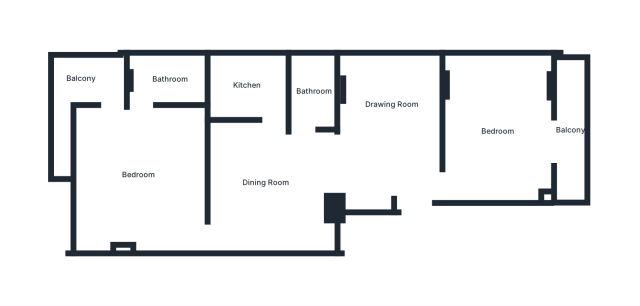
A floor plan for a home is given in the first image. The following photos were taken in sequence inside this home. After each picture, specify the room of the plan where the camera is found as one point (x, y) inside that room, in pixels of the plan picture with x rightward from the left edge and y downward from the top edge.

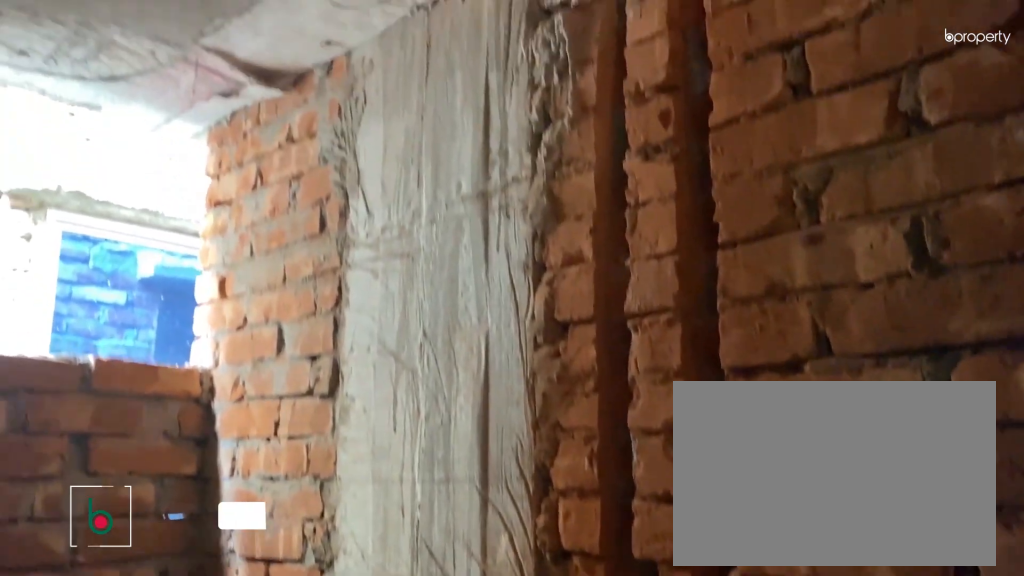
(315, 92)
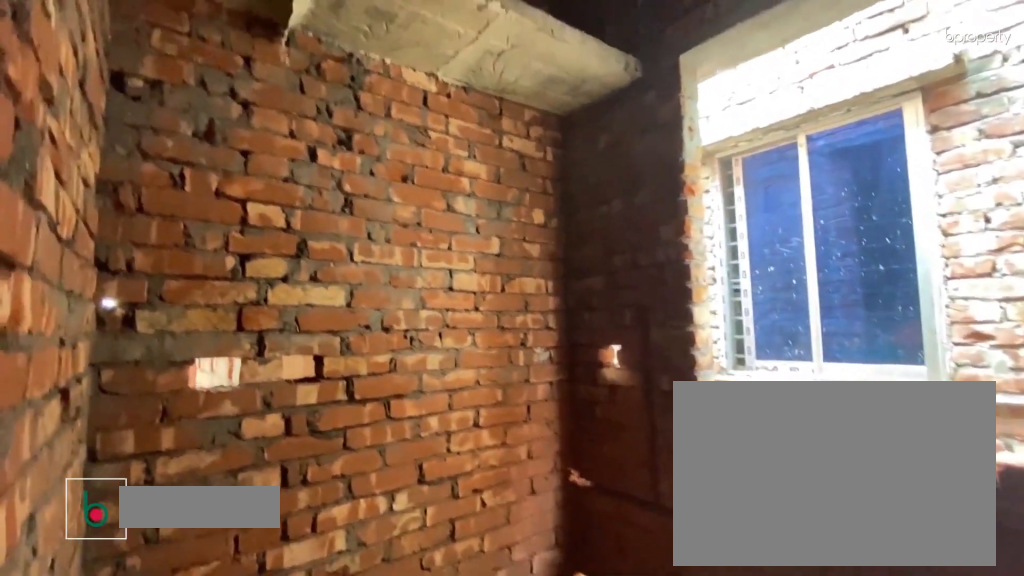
(247, 85)
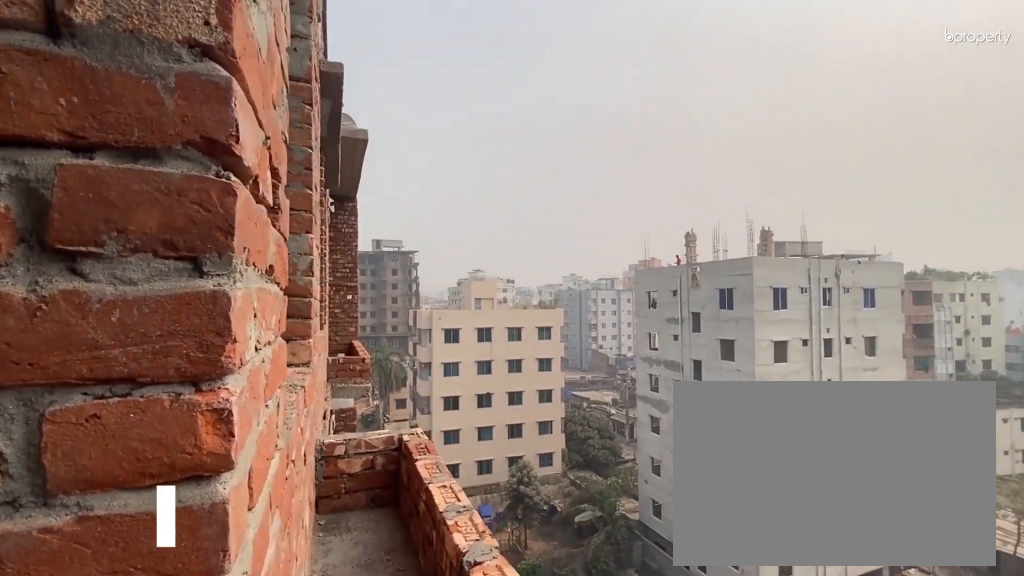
(80, 78)
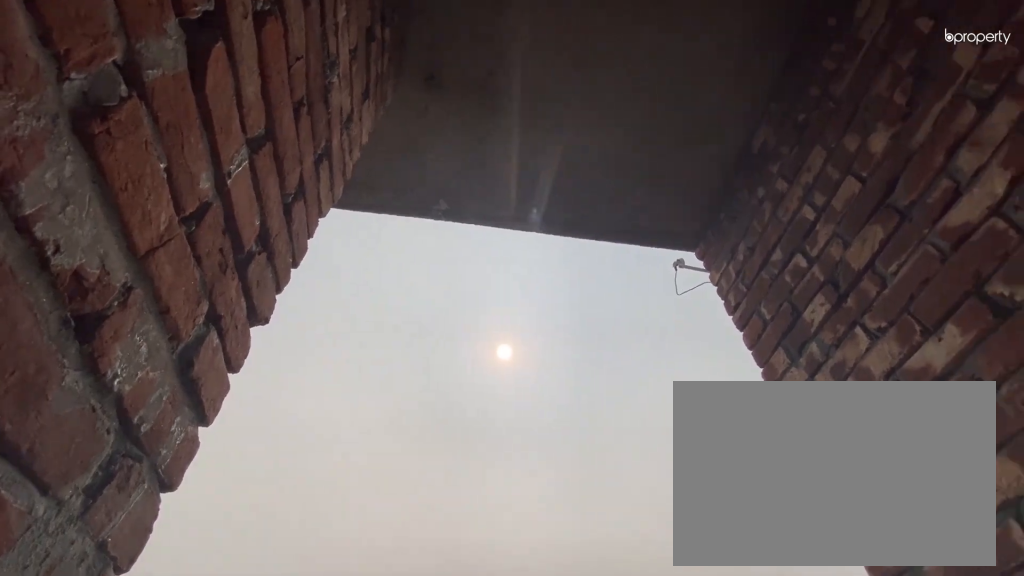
(80, 78)
